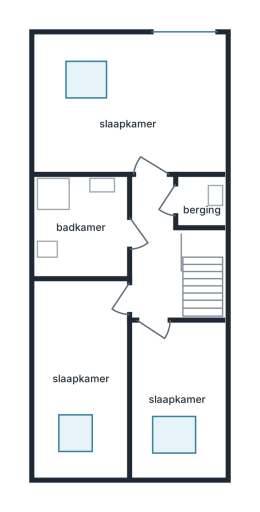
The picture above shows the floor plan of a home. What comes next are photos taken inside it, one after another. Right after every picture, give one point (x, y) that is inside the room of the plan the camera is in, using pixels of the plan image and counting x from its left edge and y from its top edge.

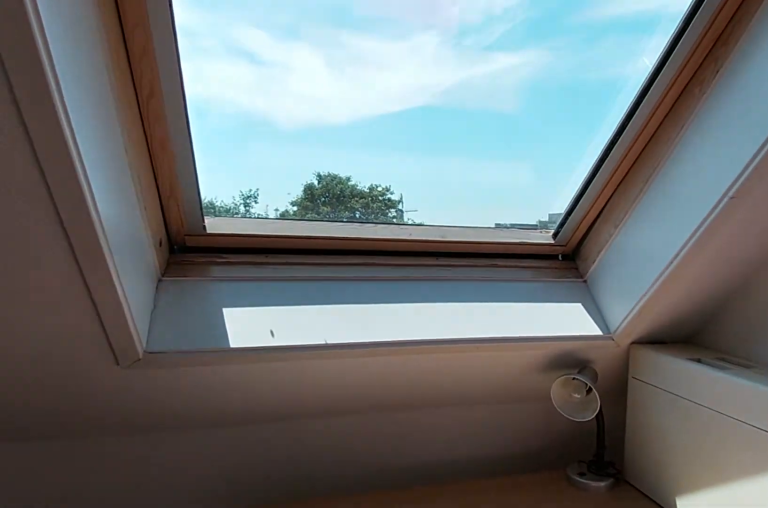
(177, 389)
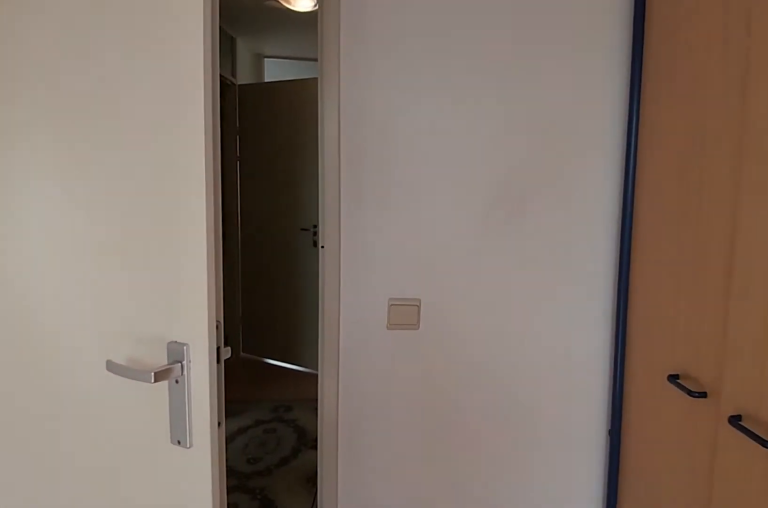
(177, 389)
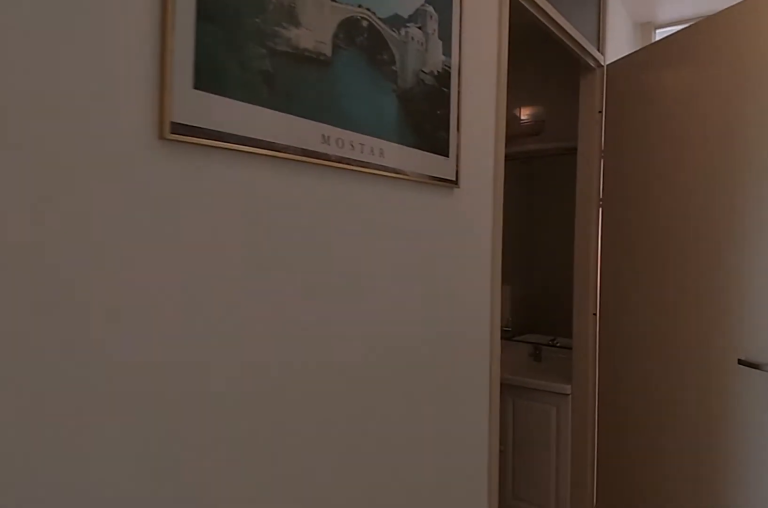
(155, 252)
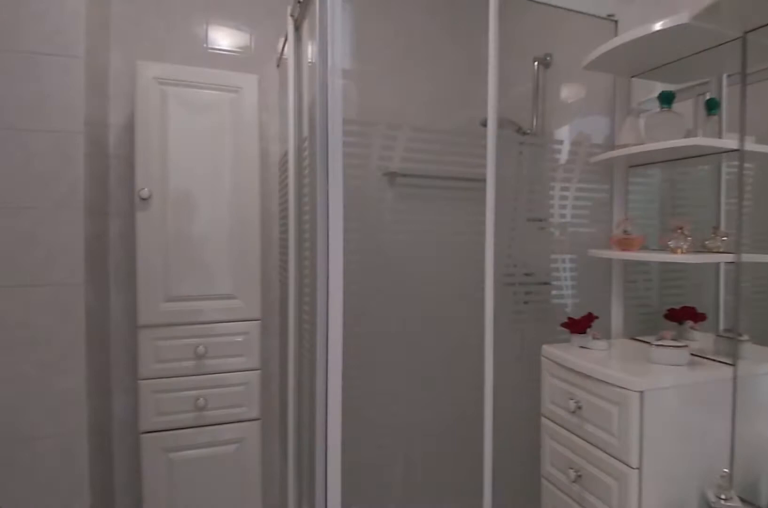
(81, 226)
